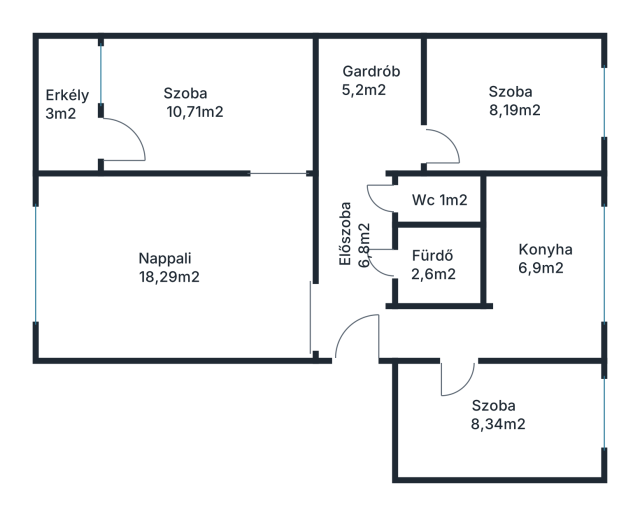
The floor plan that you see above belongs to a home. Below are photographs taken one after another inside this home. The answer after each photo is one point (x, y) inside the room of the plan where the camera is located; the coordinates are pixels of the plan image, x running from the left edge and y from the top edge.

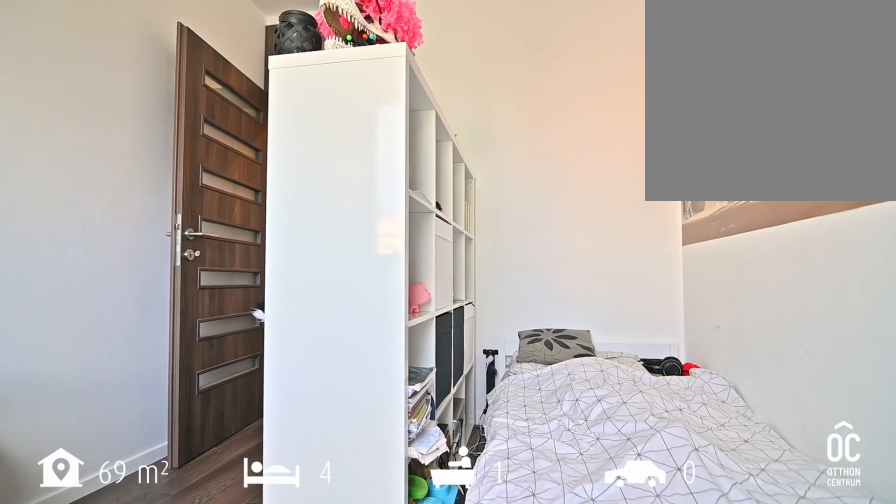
(511, 104)
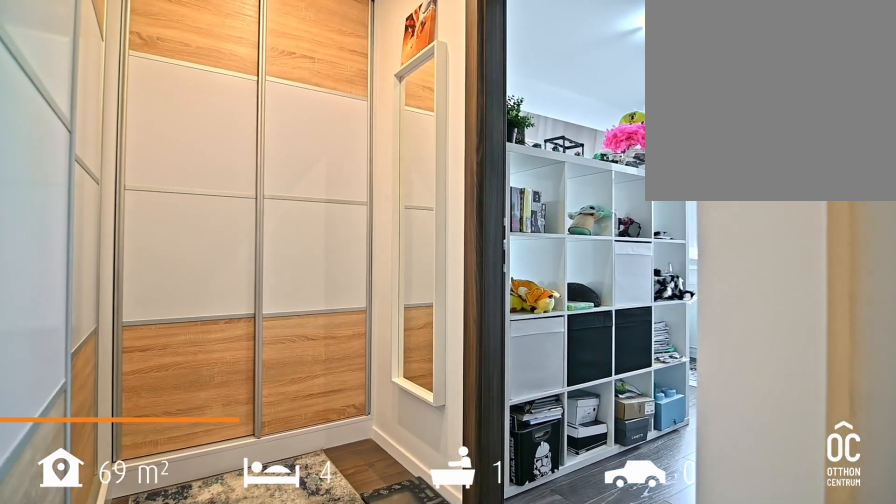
(367, 103)
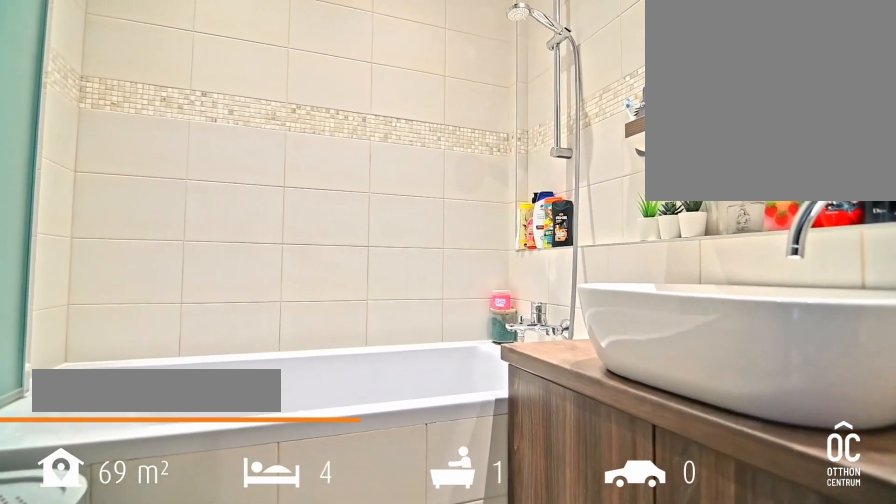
(438, 263)
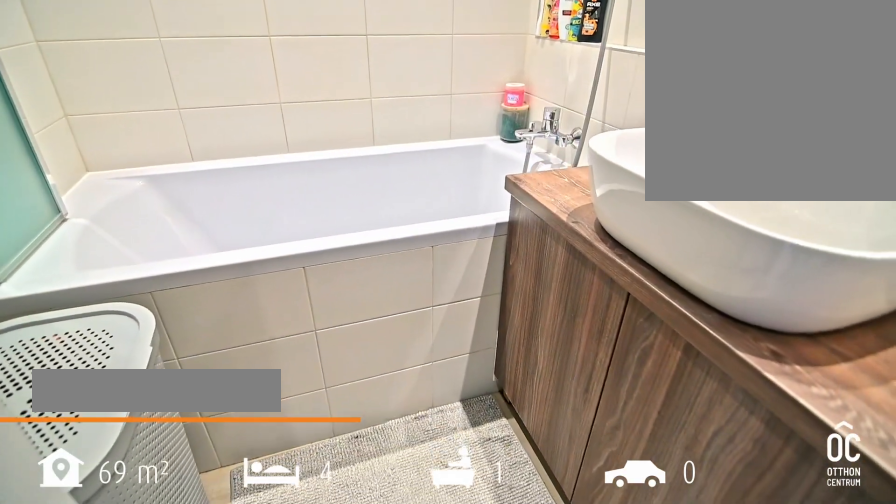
(438, 263)
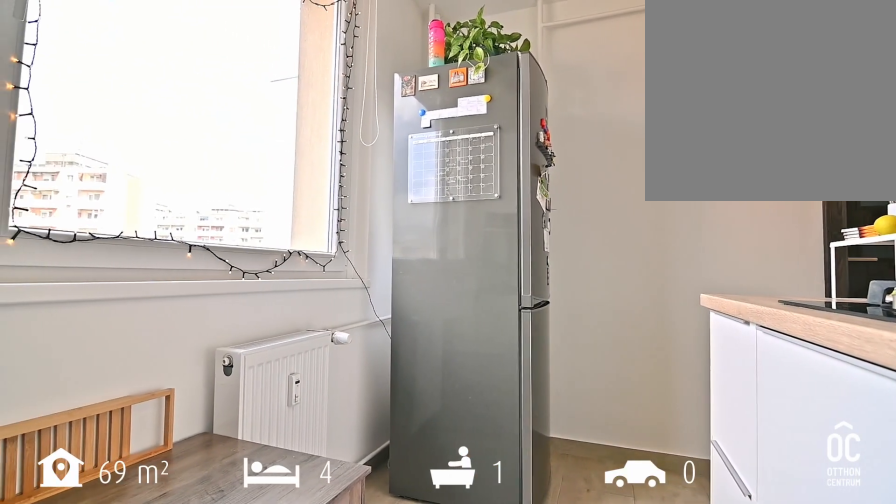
(541, 260)
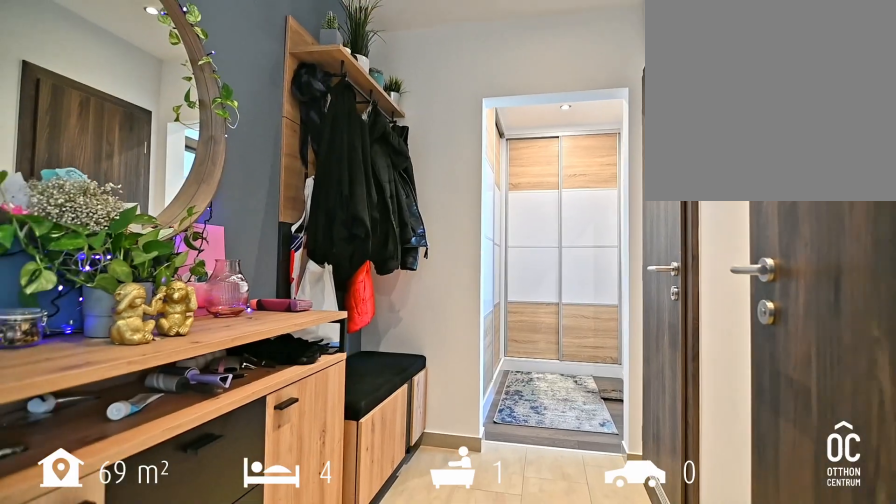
(351, 273)
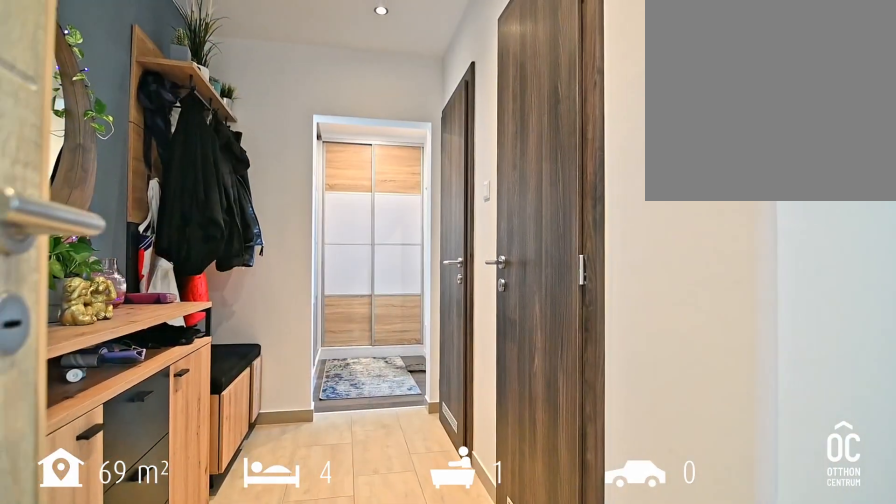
(351, 273)
